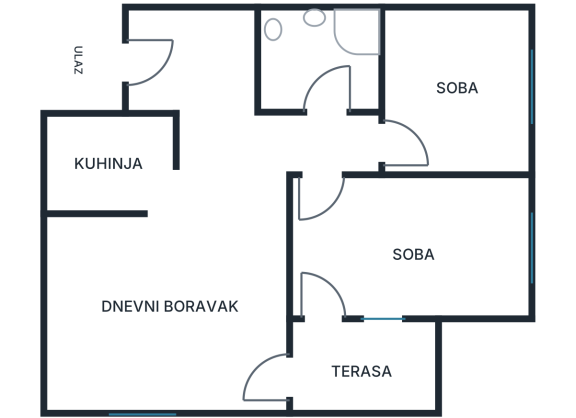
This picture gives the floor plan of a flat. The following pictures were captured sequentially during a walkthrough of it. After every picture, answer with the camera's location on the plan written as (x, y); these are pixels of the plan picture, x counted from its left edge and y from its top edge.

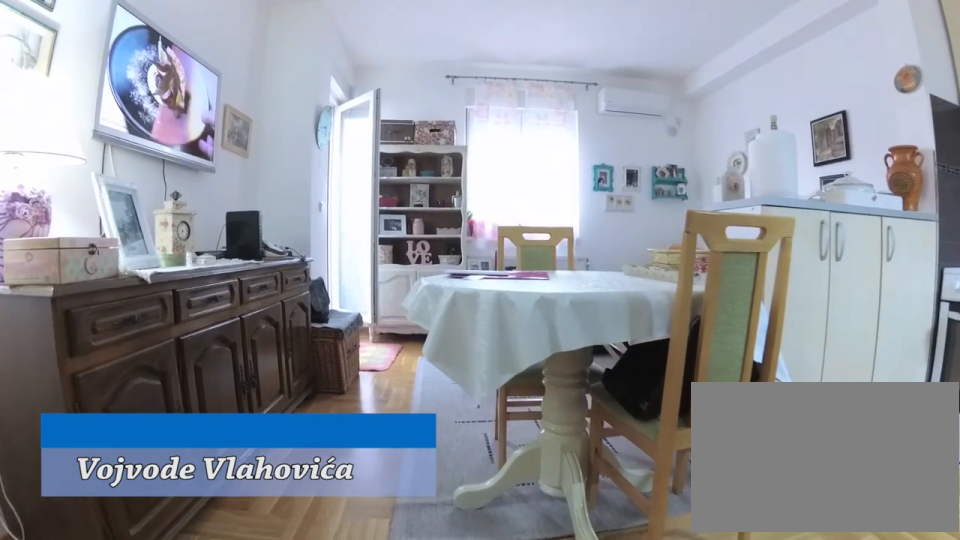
(202, 147)
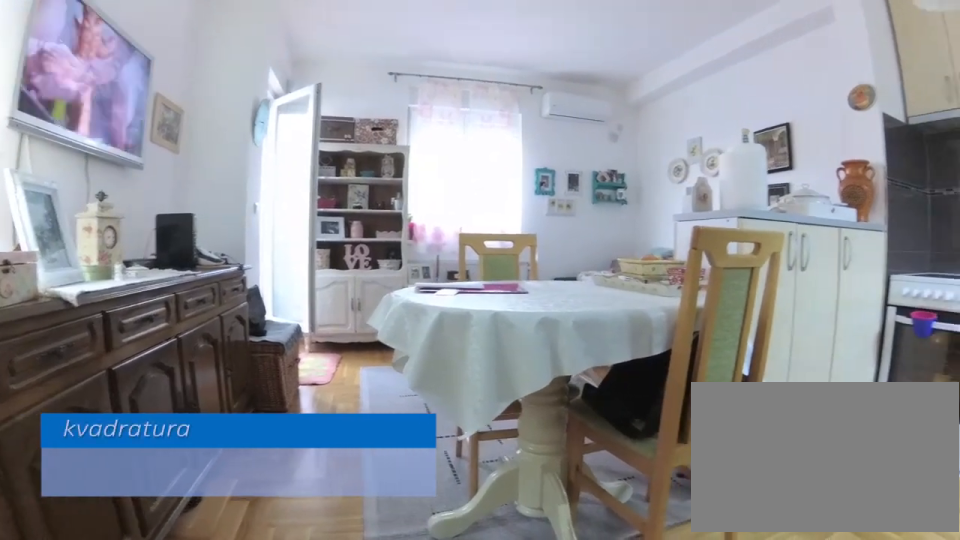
(203, 156)
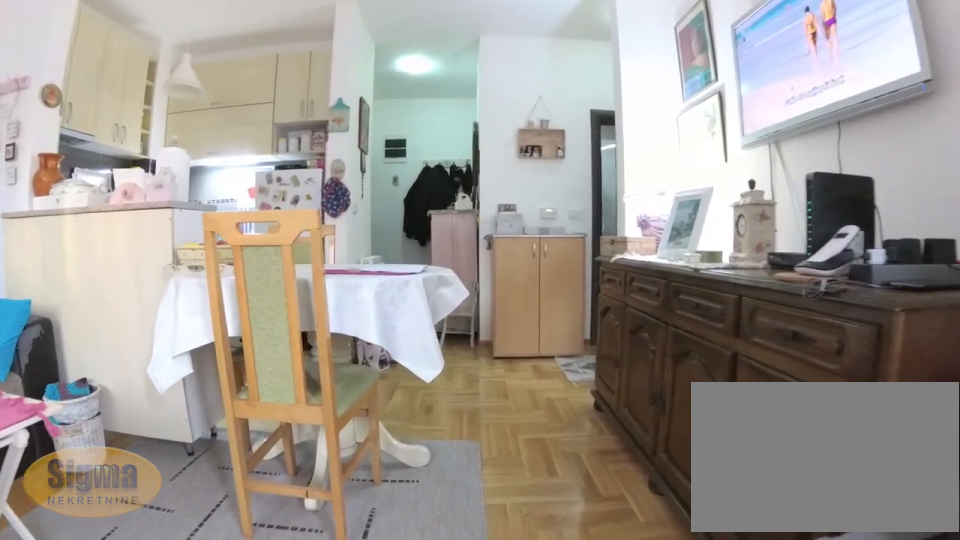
(244, 375)
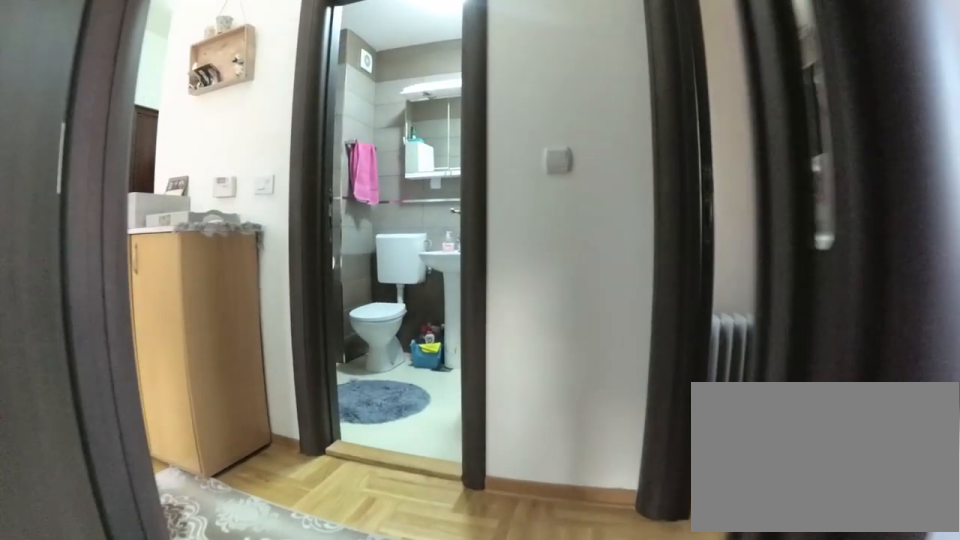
(339, 215)
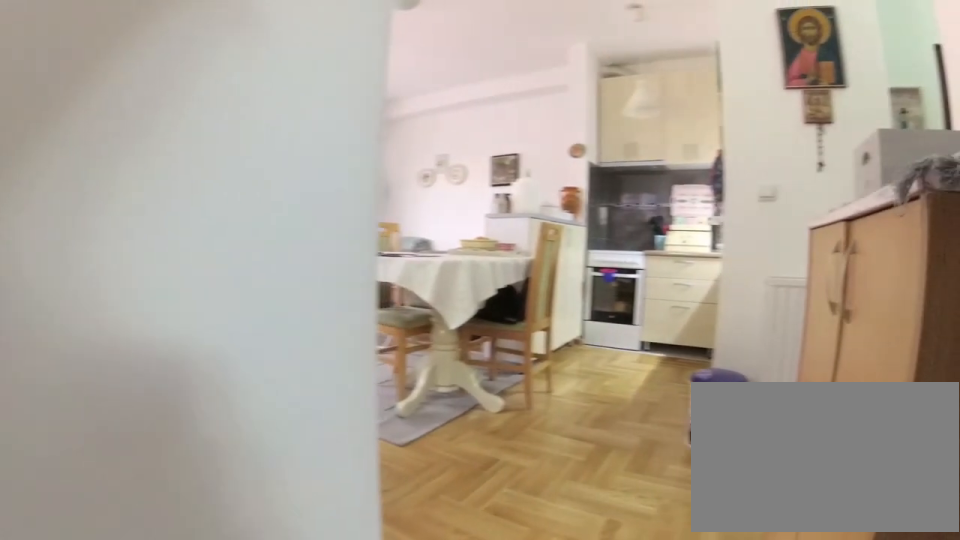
(338, 135)
